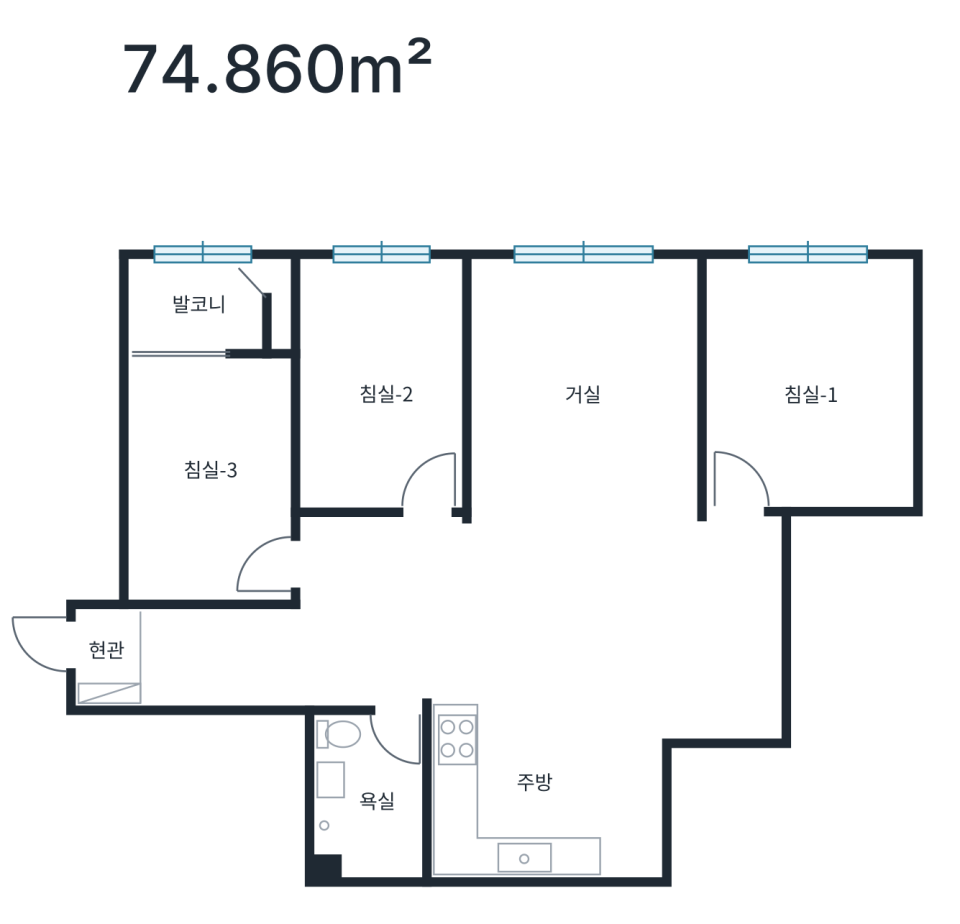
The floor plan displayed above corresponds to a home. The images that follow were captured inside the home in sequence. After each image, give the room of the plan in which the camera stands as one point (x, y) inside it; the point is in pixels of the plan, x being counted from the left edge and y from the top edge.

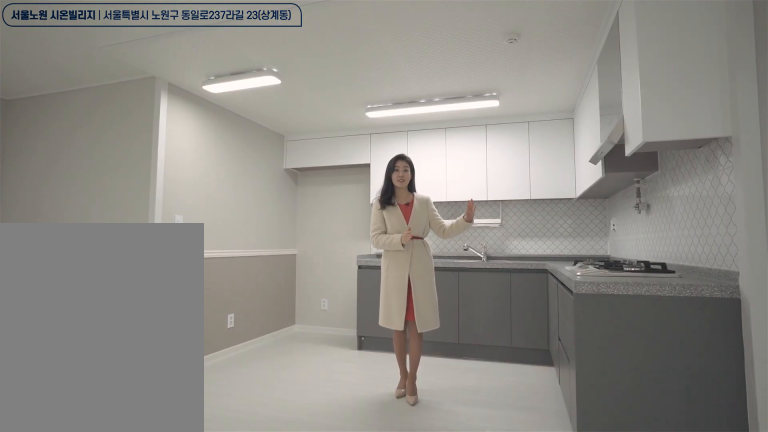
(552, 796)
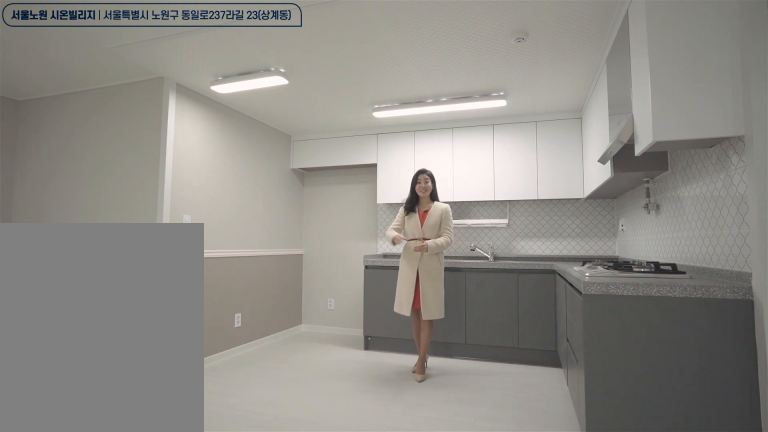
(552, 796)
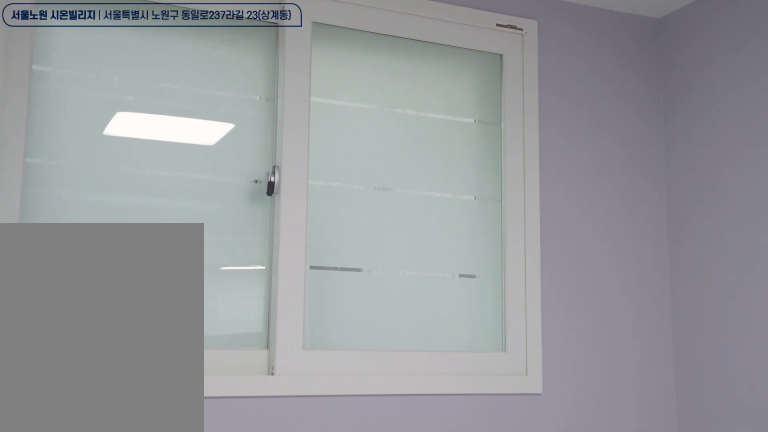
(381, 386)
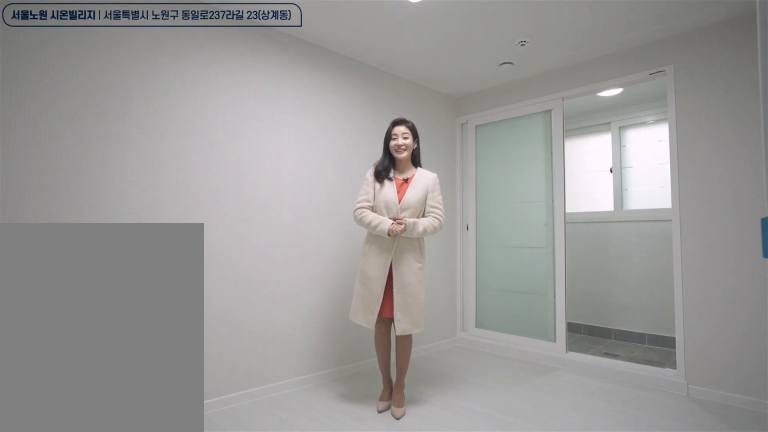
(208, 430)
